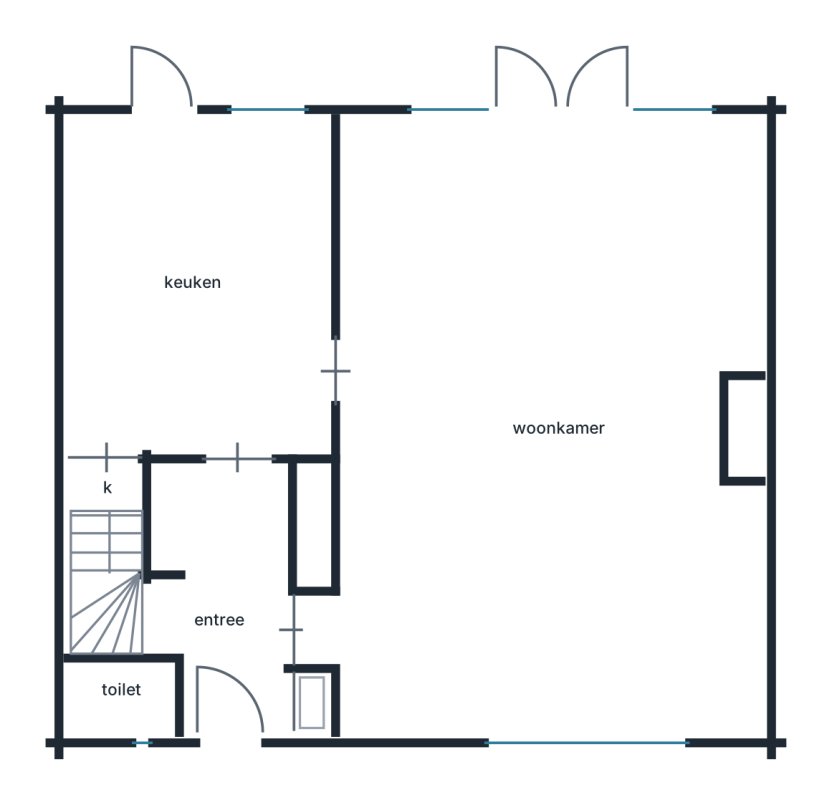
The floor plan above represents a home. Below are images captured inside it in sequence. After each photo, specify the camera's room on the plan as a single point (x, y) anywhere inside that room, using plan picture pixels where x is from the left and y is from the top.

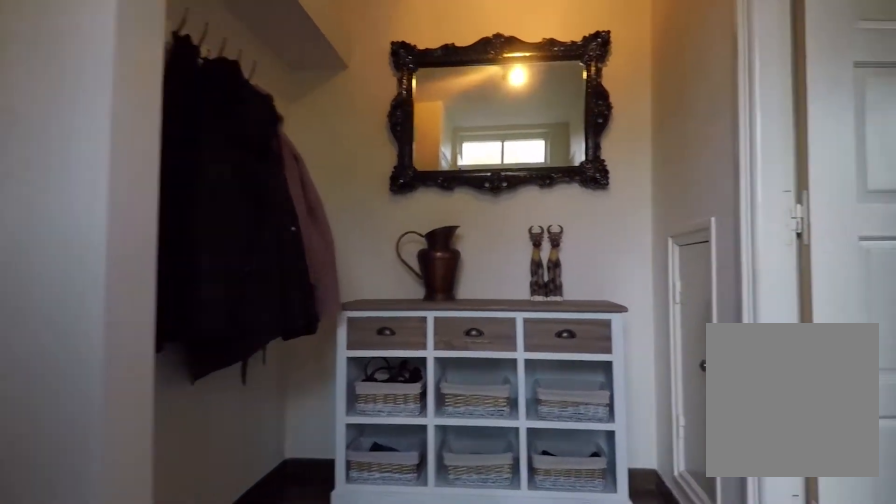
(224, 596)
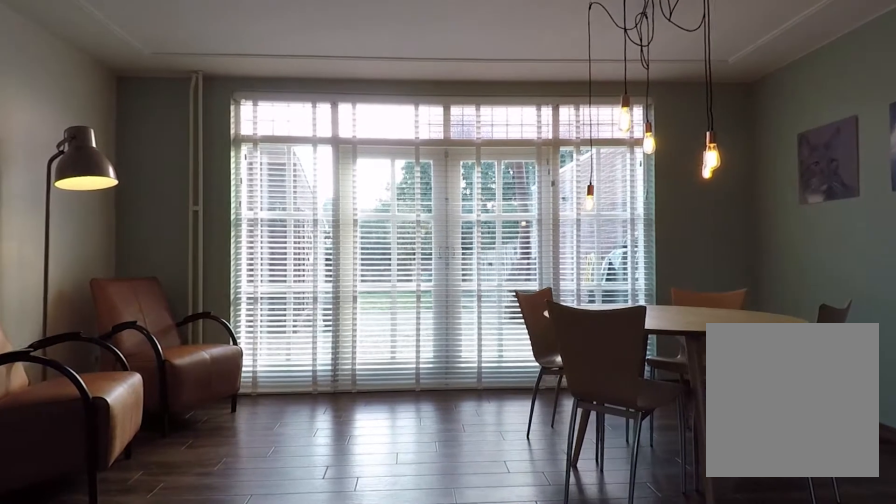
(553, 195)
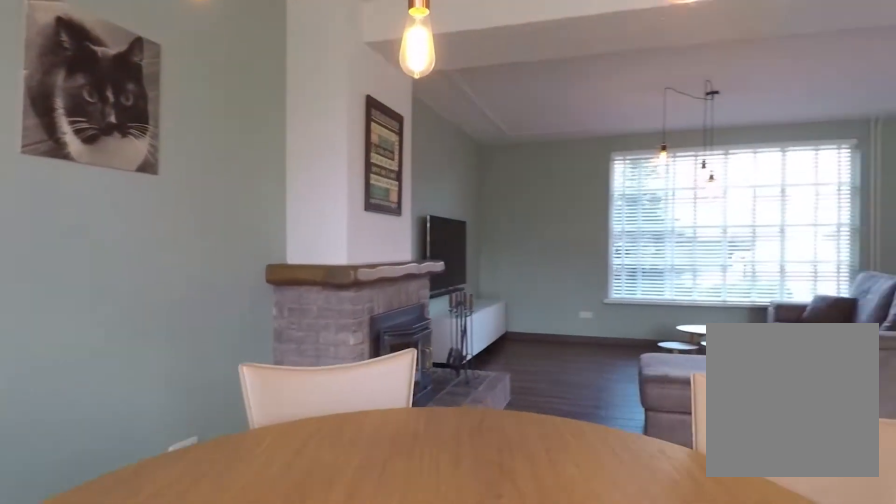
(553, 195)
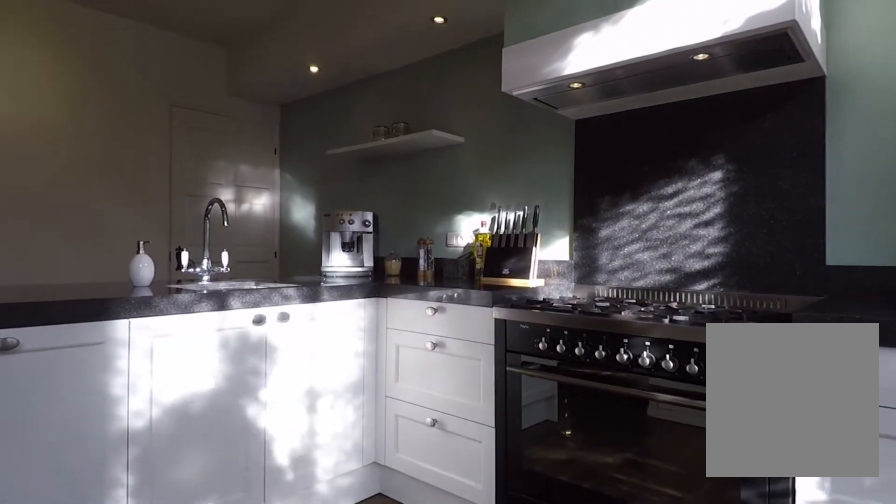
(201, 246)
